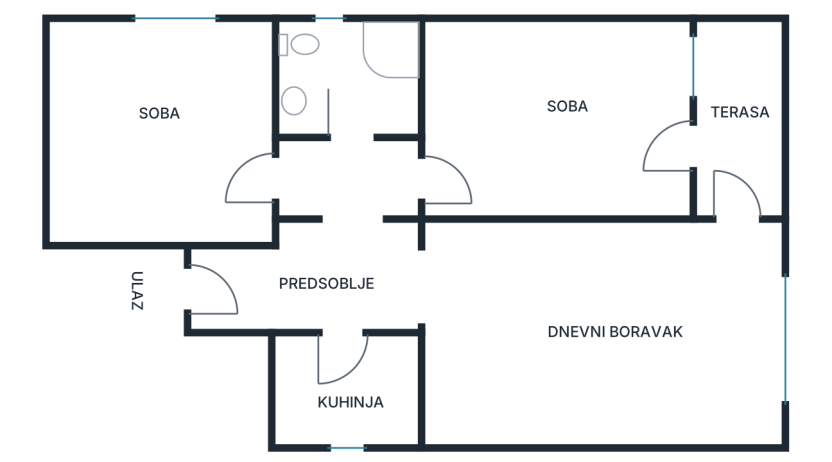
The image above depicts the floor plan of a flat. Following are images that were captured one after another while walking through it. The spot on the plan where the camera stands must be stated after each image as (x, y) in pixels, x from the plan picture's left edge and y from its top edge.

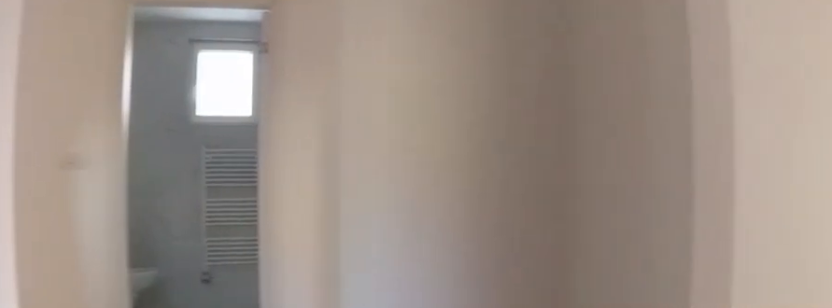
(370, 305)
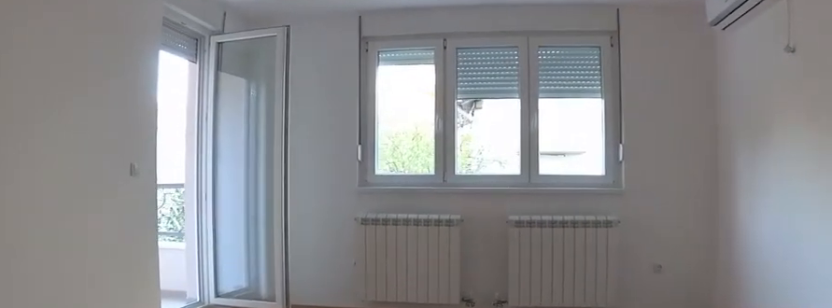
(596, 302)
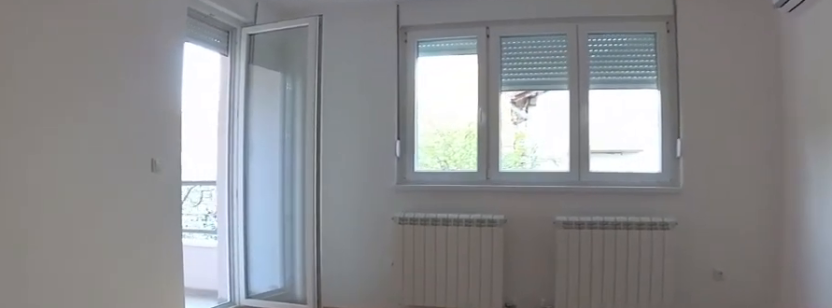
(629, 305)
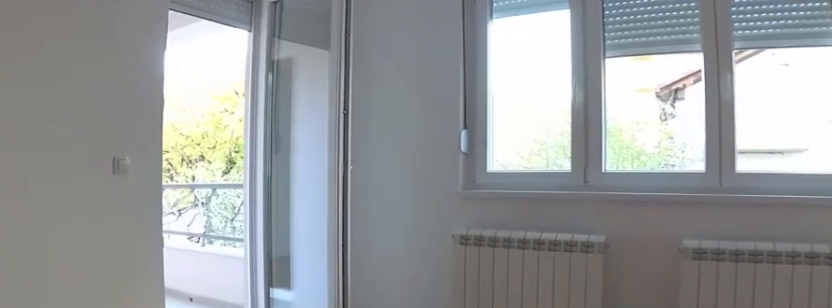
(684, 308)
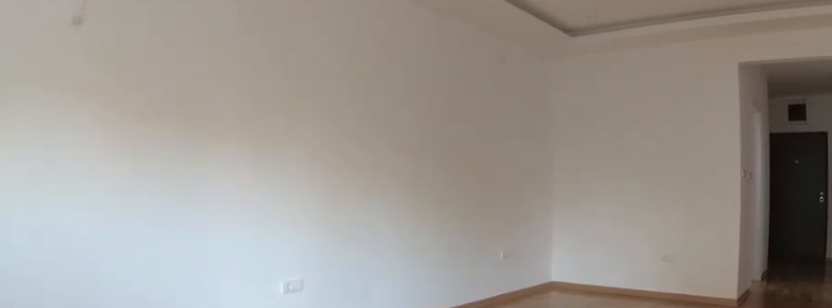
(728, 304)
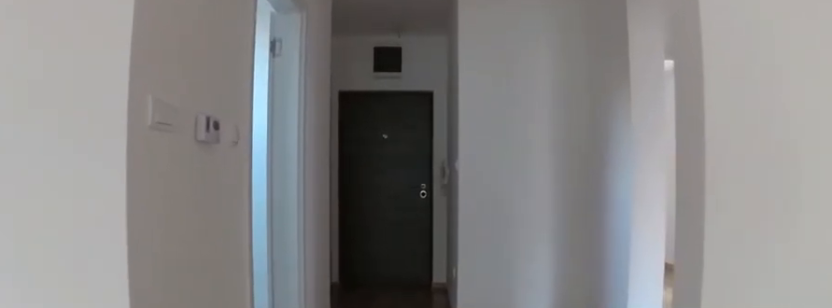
(505, 286)
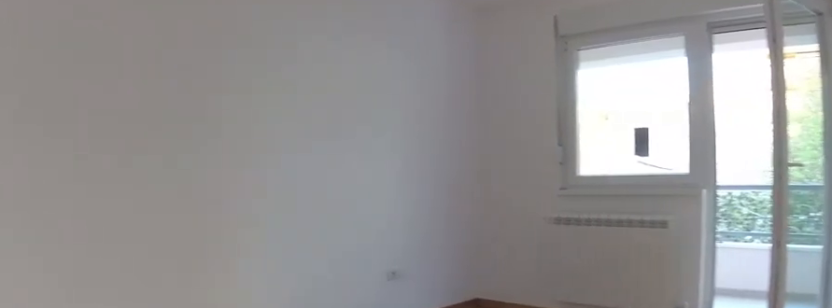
(414, 186)
